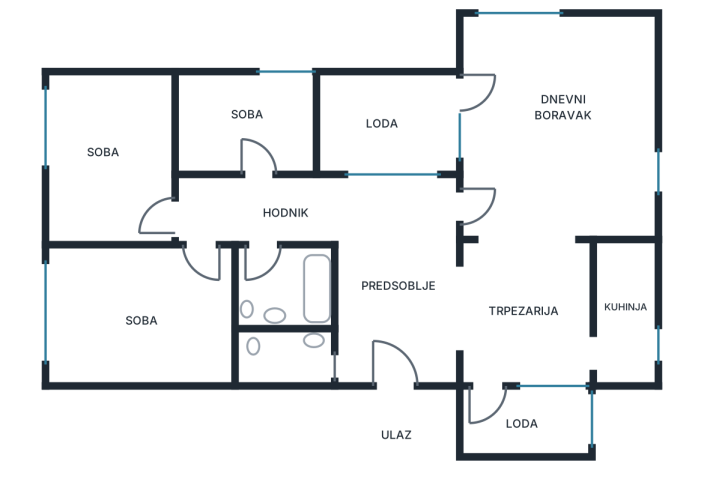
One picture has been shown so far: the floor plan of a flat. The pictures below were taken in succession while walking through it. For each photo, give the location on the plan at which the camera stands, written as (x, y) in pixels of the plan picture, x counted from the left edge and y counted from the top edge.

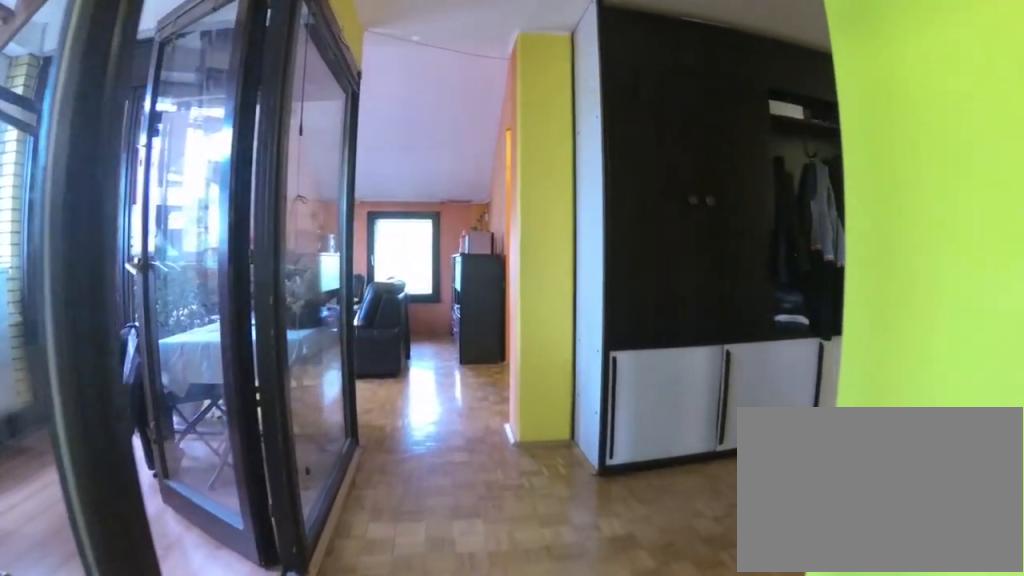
(282, 206)
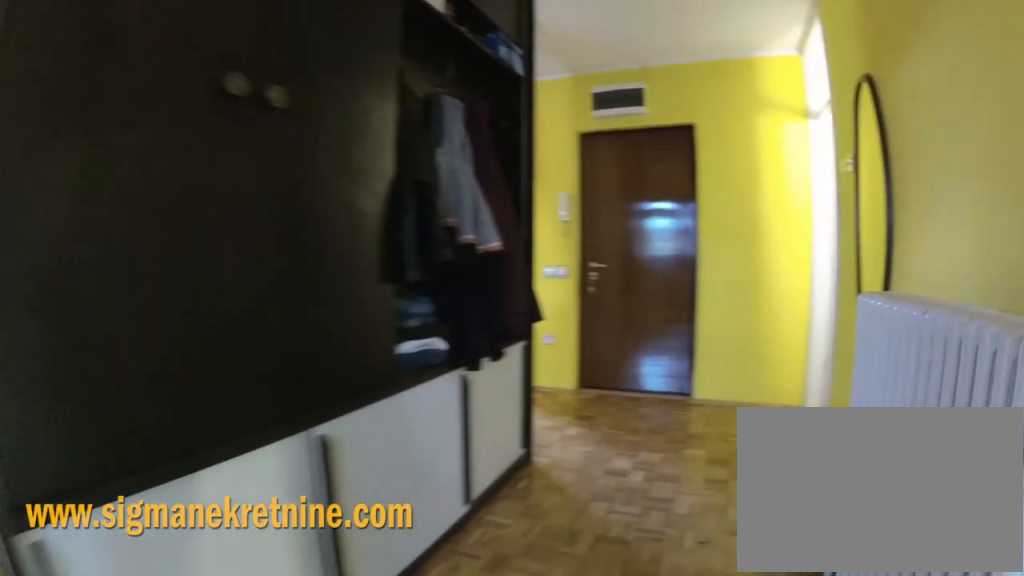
(384, 209)
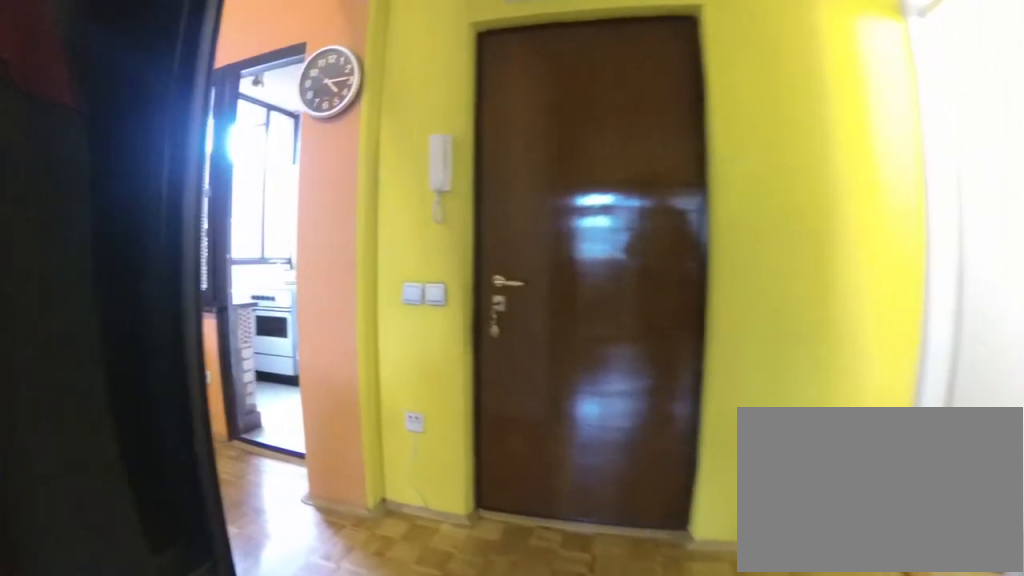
(393, 269)
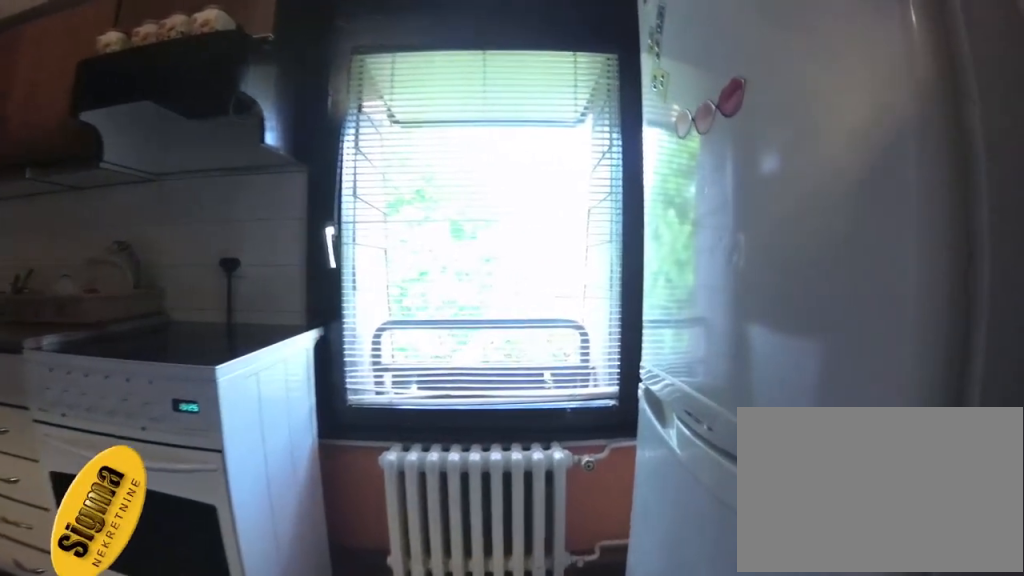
(576, 362)
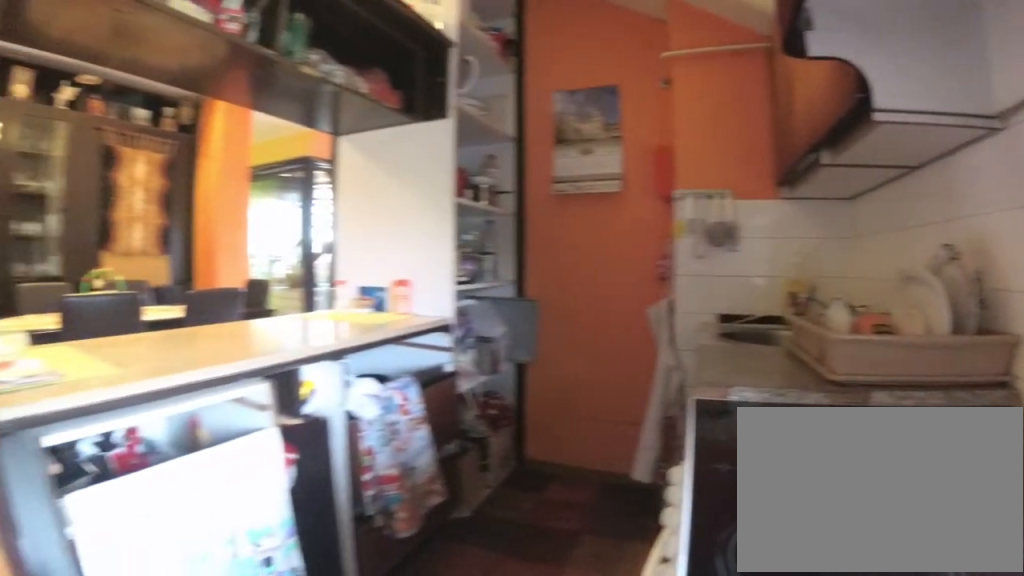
(628, 381)
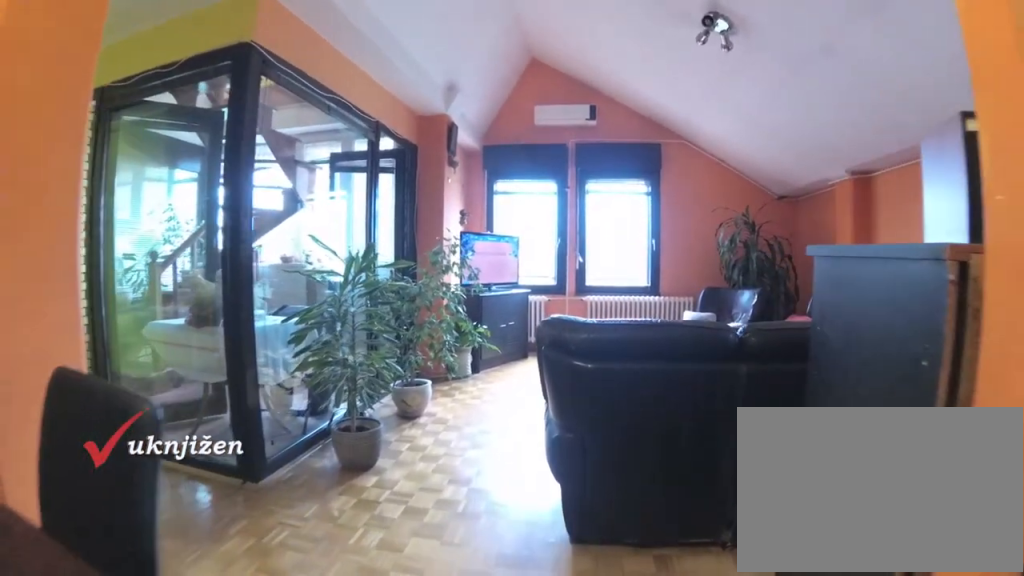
(563, 291)
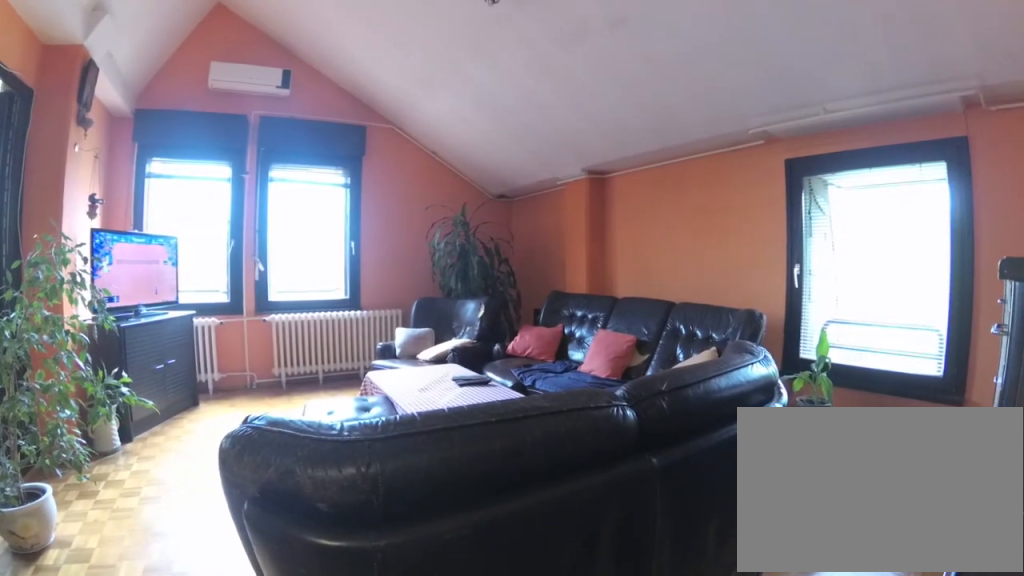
(554, 242)
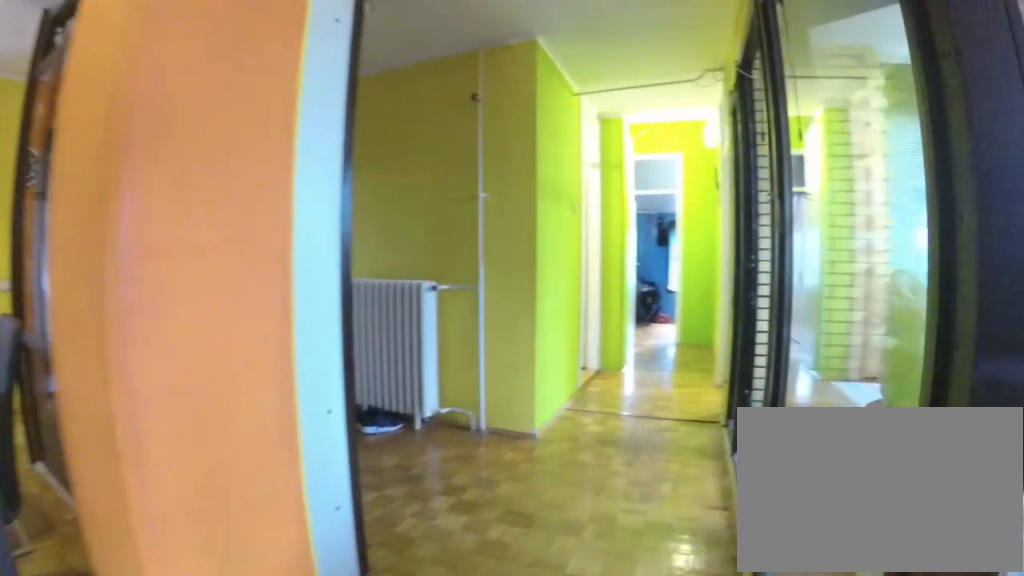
(511, 186)
